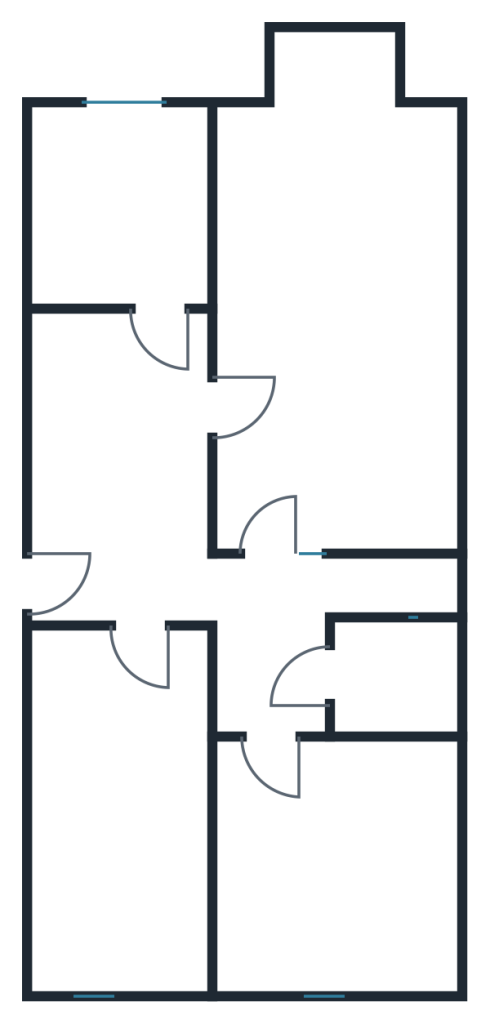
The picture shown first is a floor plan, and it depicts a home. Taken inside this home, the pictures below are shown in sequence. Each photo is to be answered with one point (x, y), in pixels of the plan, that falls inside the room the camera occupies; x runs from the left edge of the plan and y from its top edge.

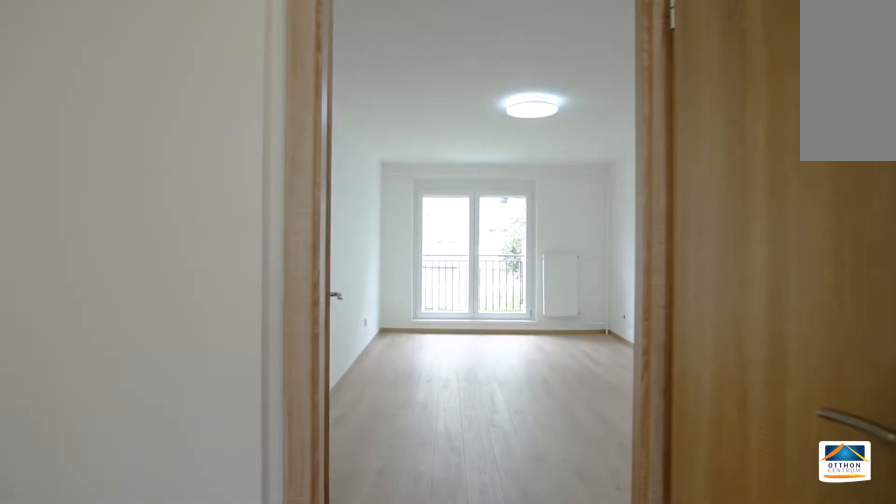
(275, 645)
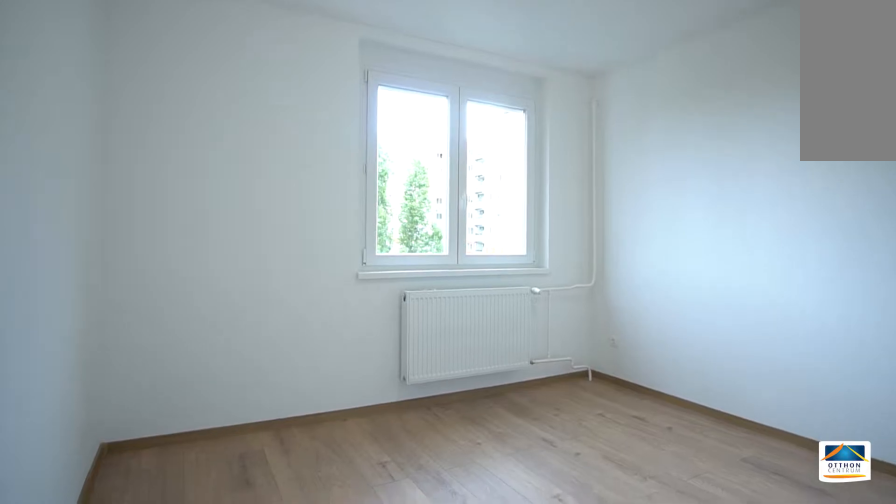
(347, 867)
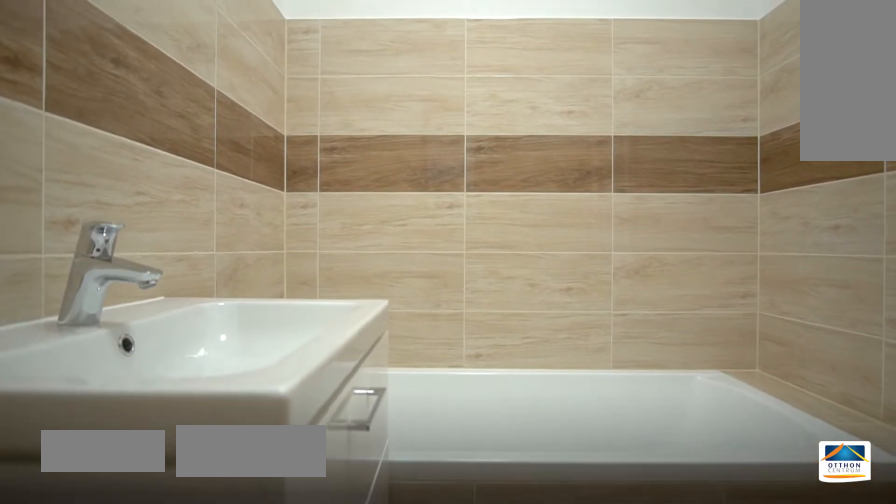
(407, 683)
